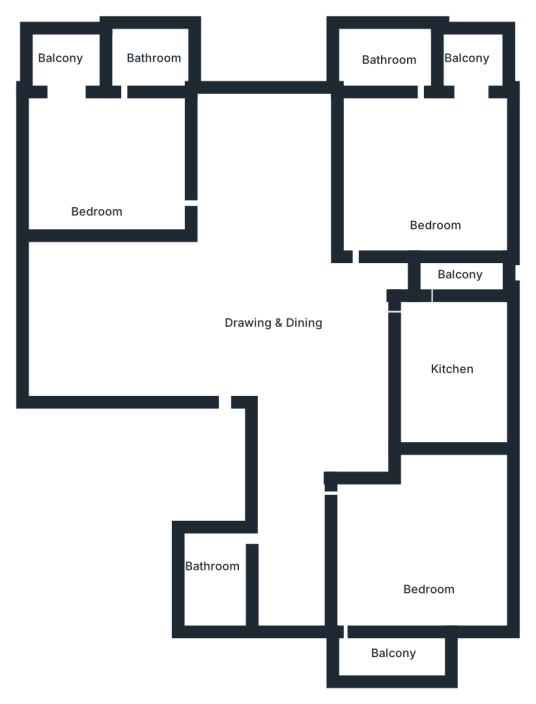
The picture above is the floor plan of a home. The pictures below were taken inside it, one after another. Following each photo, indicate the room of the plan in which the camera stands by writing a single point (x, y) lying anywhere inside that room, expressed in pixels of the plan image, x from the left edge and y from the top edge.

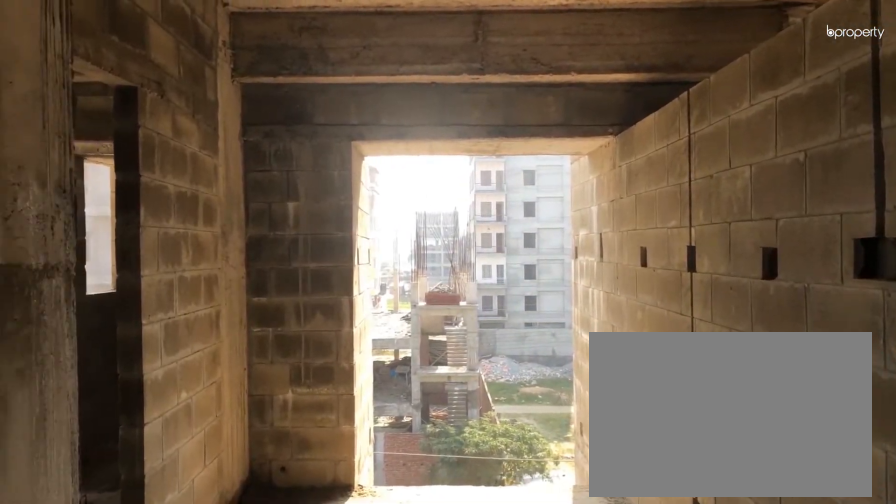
(274, 283)
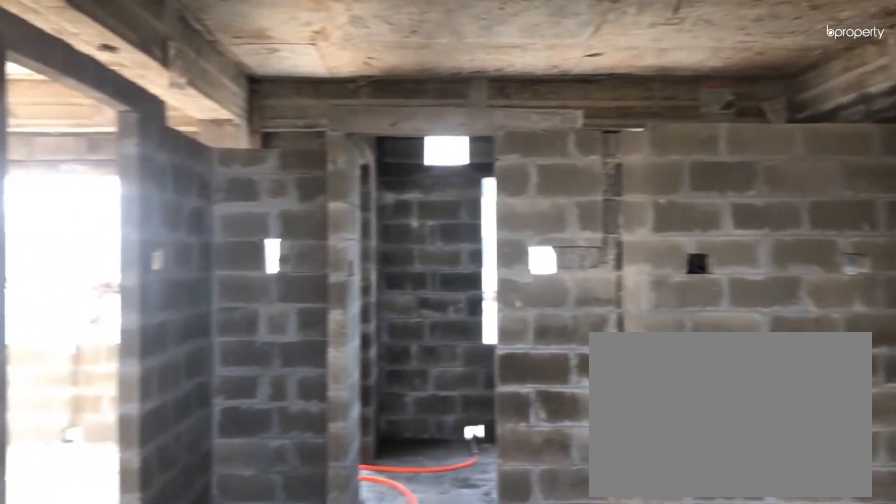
(275, 282)
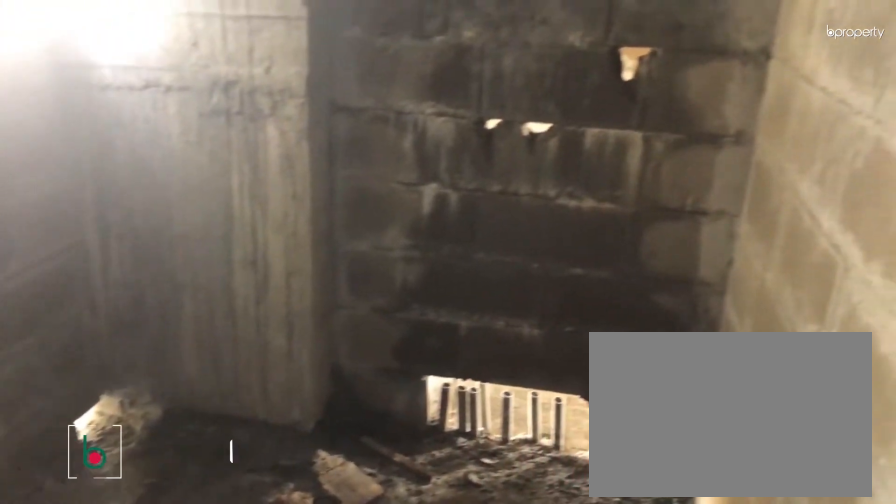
(215, 586)
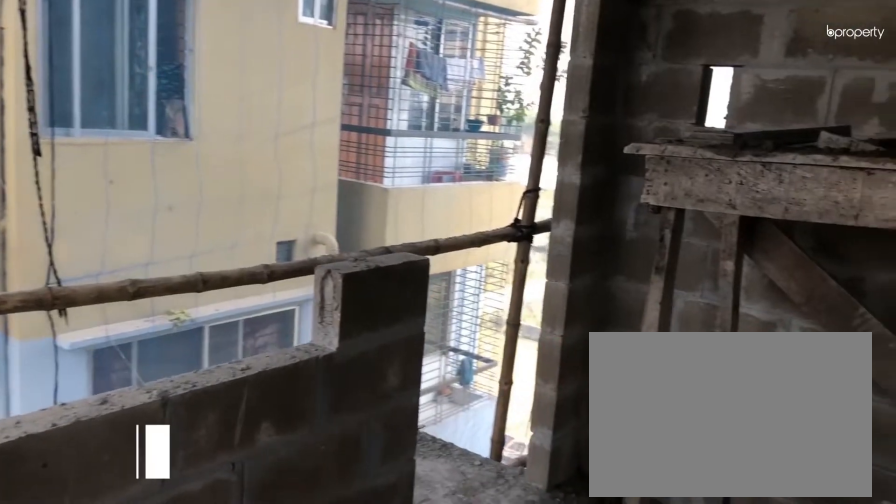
(432, 572)
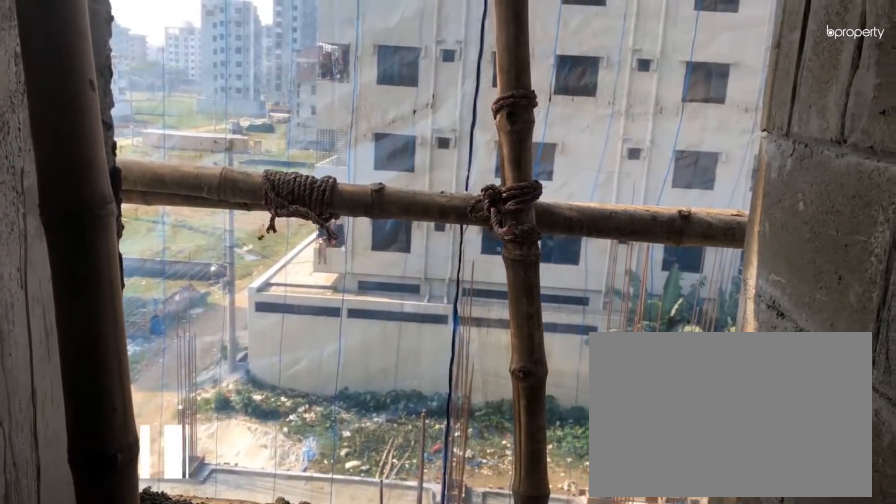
(473, 272)
